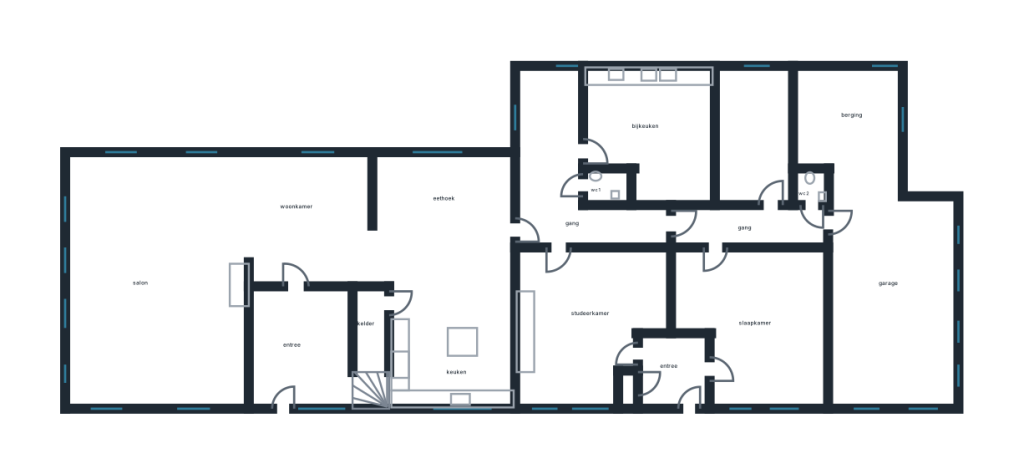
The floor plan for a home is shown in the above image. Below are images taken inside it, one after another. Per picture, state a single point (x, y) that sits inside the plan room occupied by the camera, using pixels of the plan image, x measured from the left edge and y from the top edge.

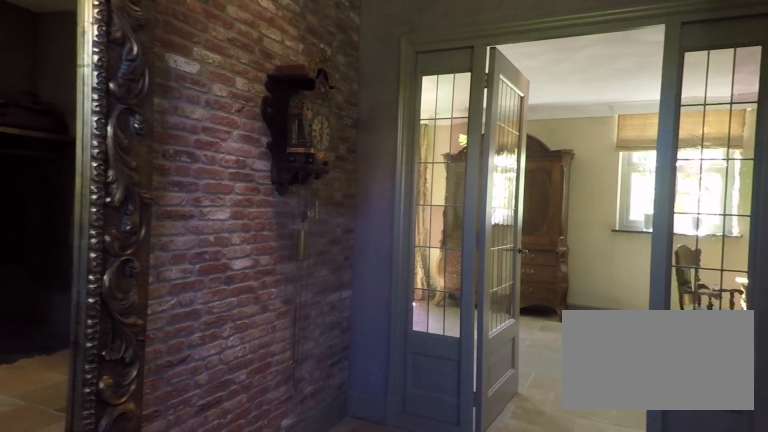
(302, 348)
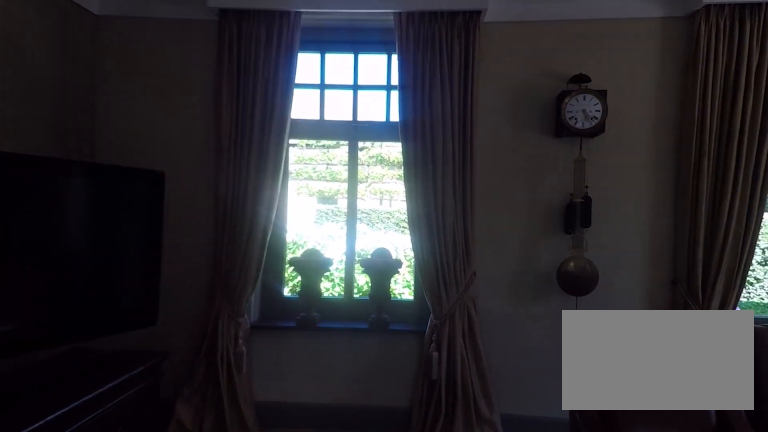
(203, 264)
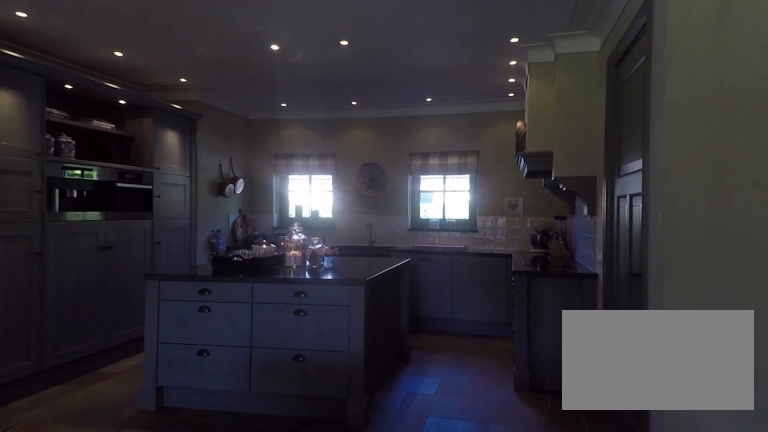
(448, 279)
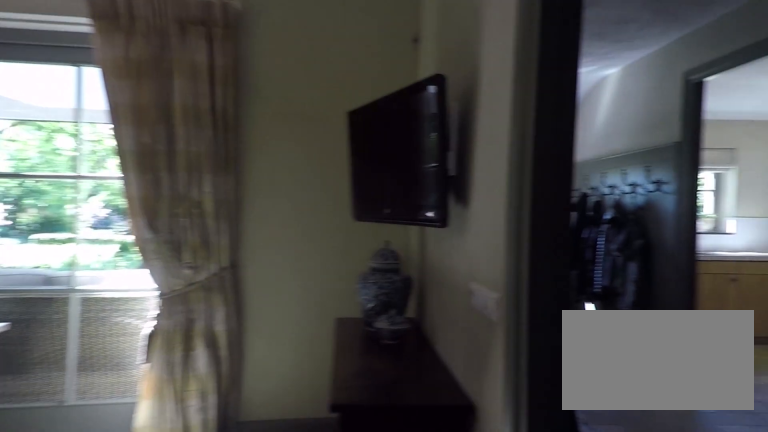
(448, 279)
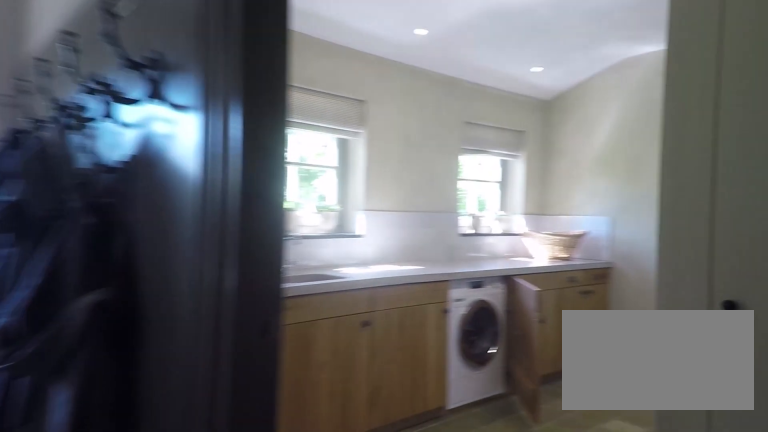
(550, 203)
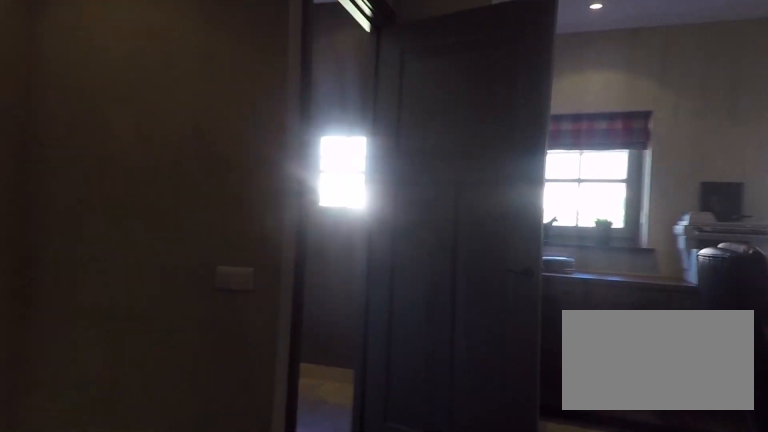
(589, 321)
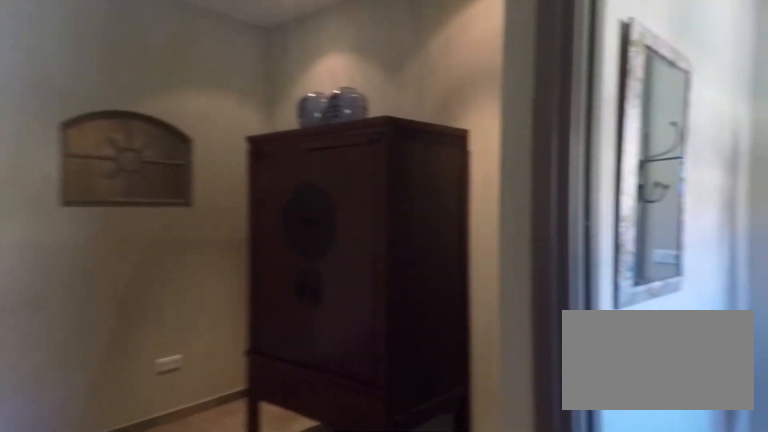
(589, 321)
